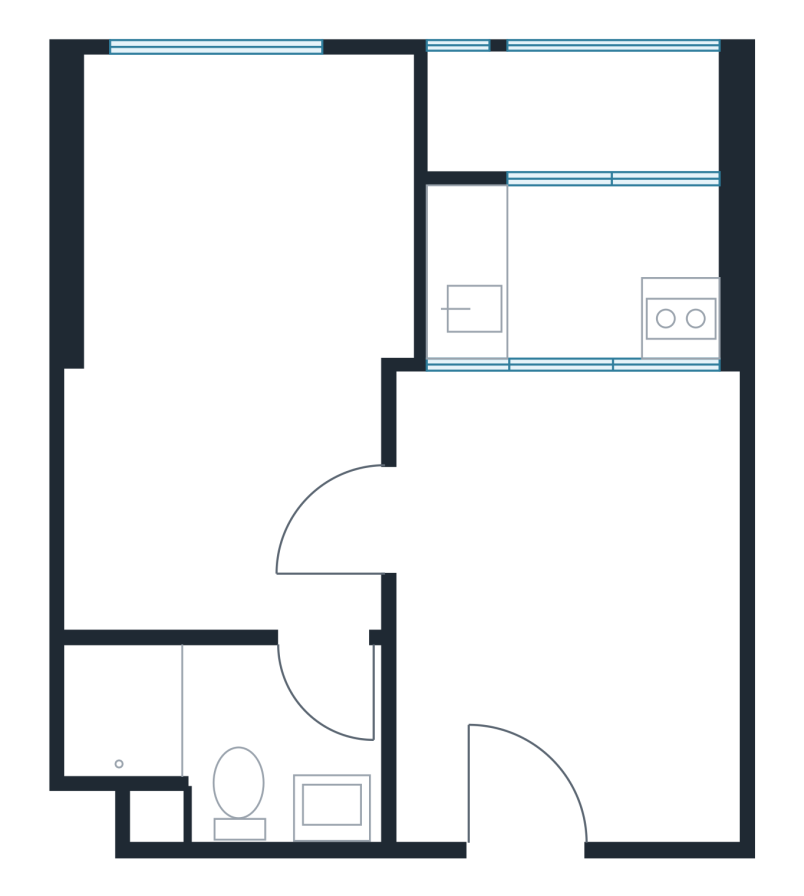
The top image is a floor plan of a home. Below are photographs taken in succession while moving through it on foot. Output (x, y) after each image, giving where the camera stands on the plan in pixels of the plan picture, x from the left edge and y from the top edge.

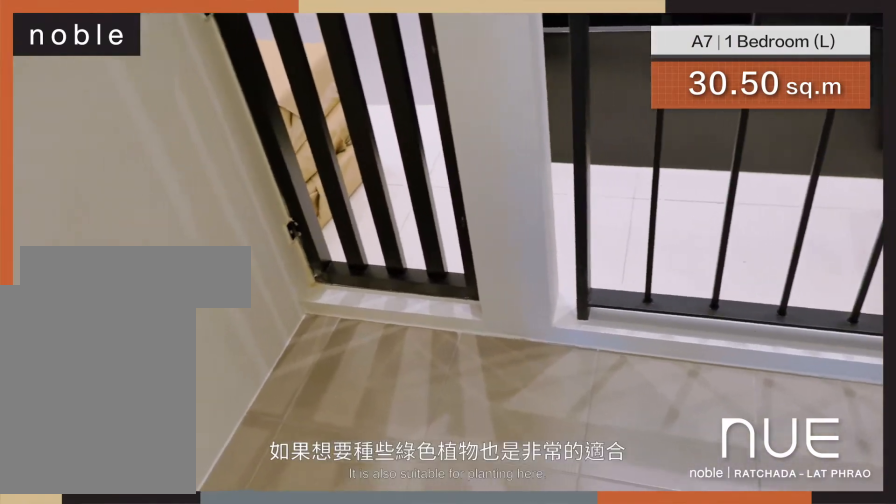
(568, 159)
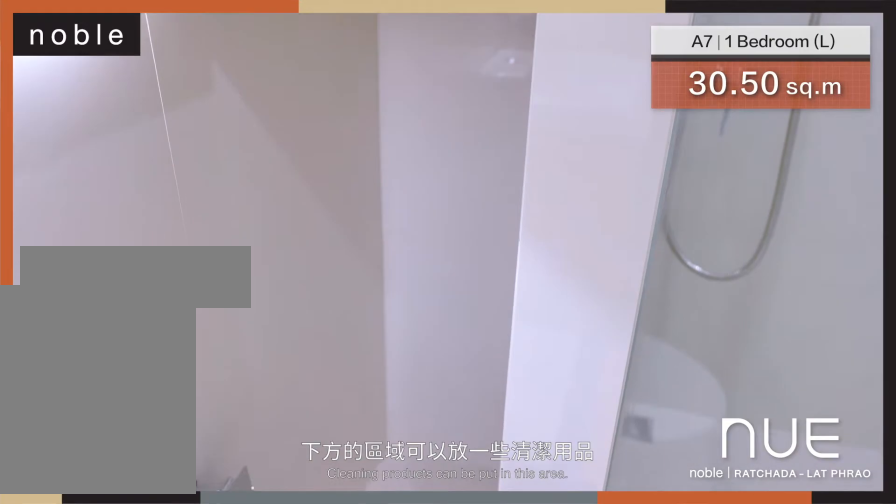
(344, 637)
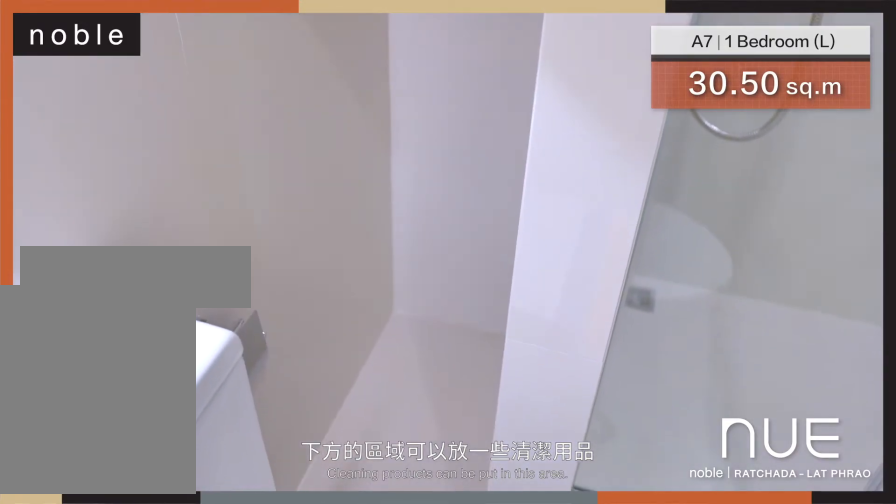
(343, 638)
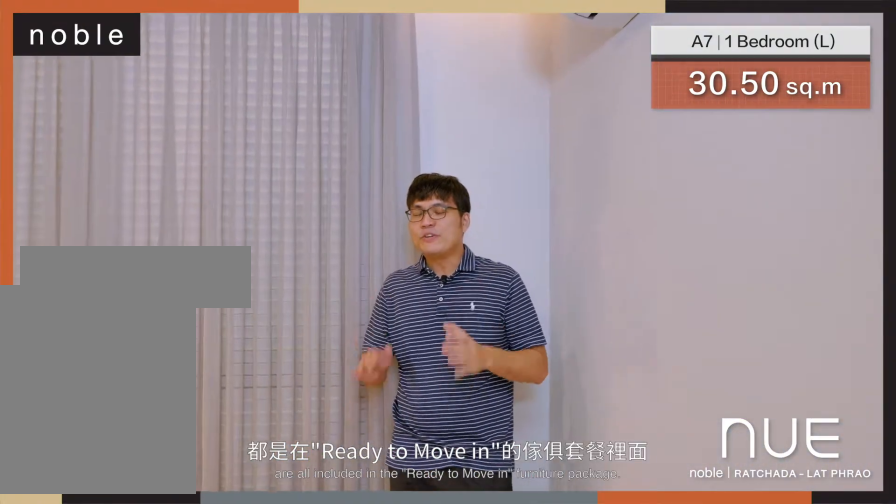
(333, 455)
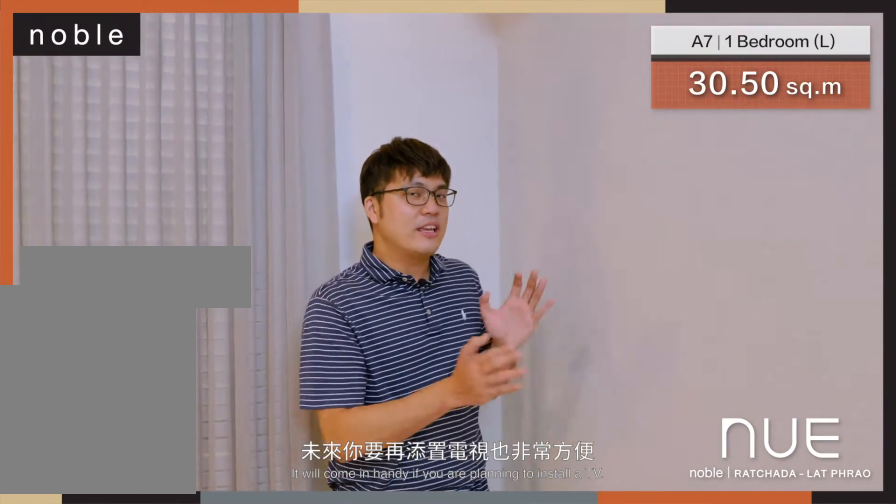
(342, 451)
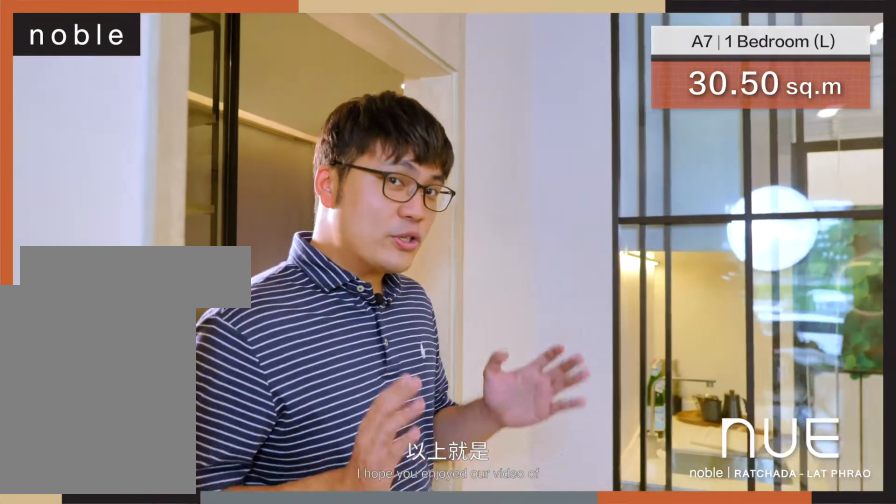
(503, 526)
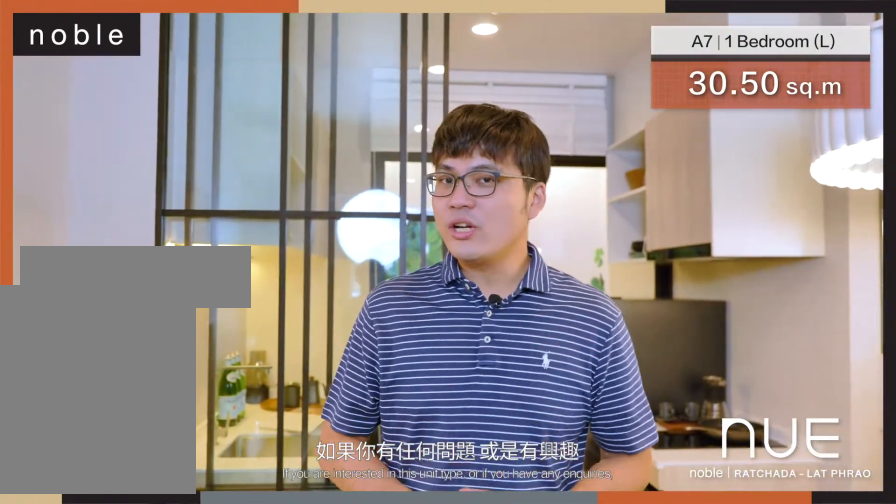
(501, 527)
